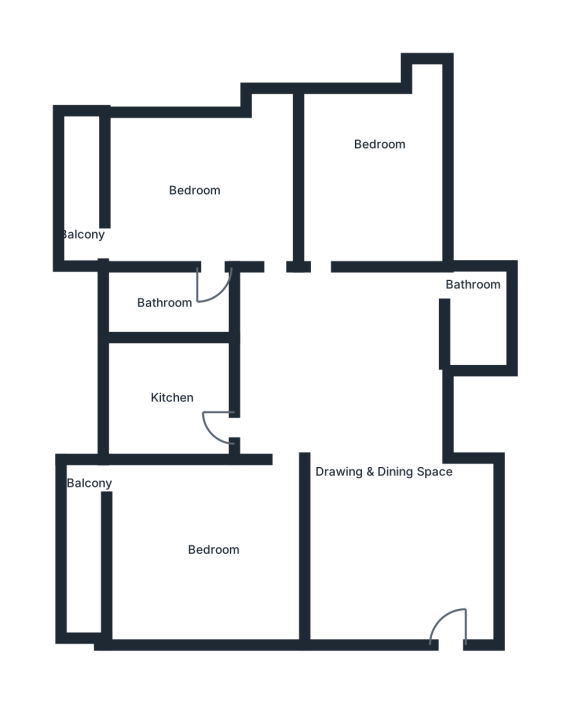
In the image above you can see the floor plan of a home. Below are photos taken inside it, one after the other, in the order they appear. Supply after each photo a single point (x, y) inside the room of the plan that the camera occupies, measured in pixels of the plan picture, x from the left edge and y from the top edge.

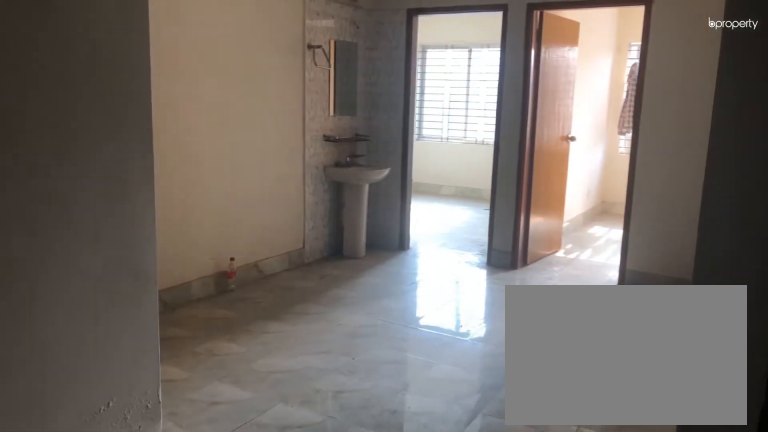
(379, 466)
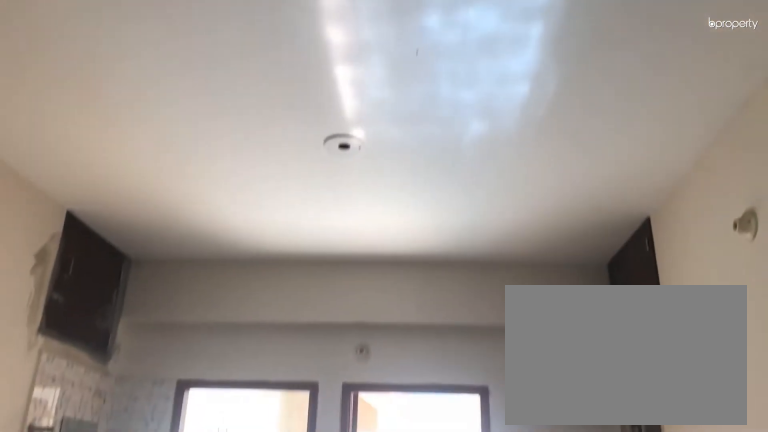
(379, 466)
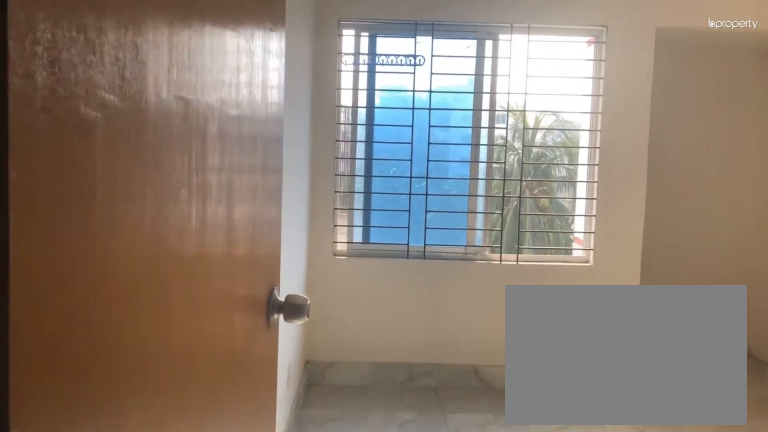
(339, 244)
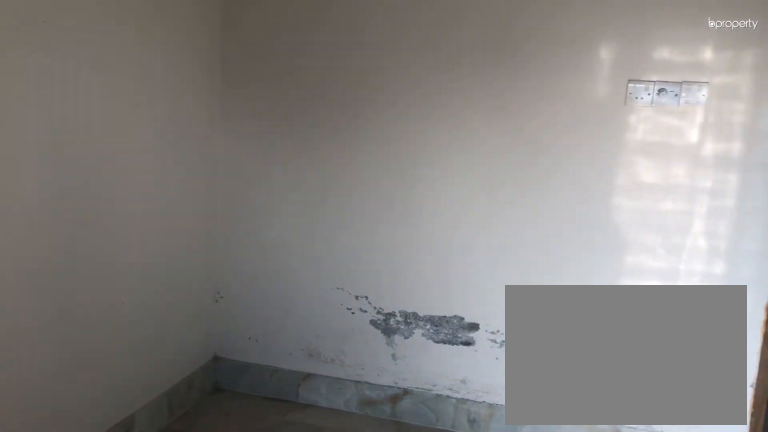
(365, 181)
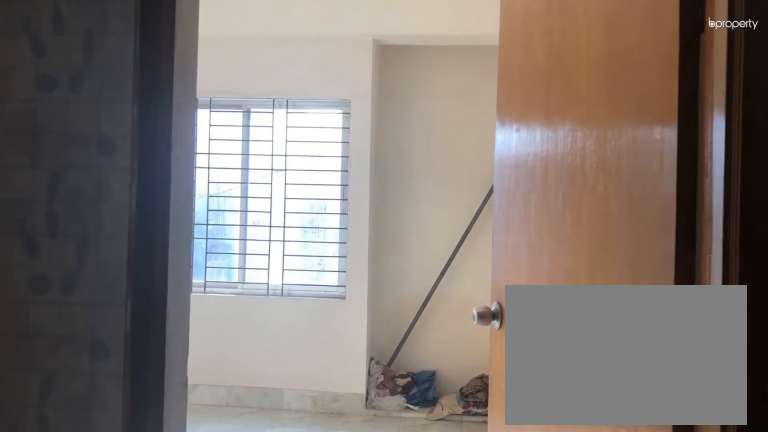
(276, 245)
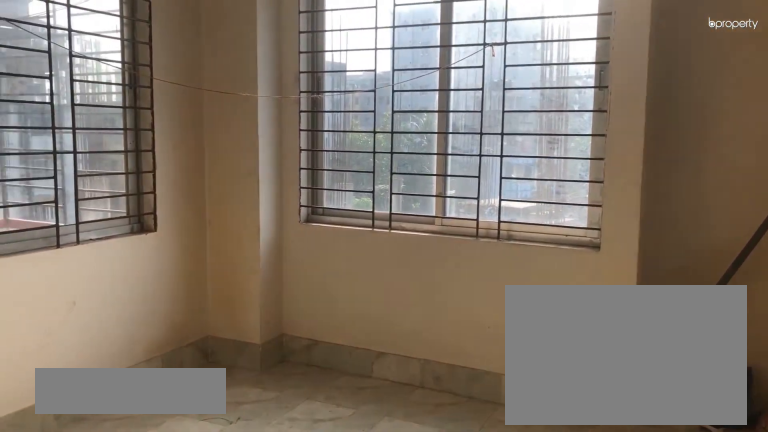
(186, 190)
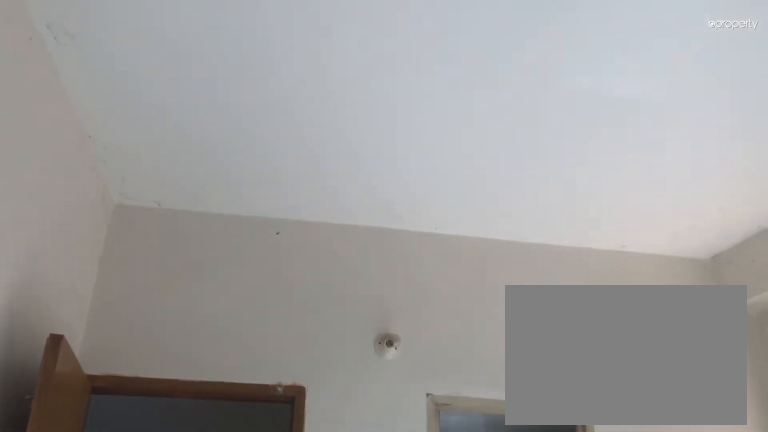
(181, 197)
